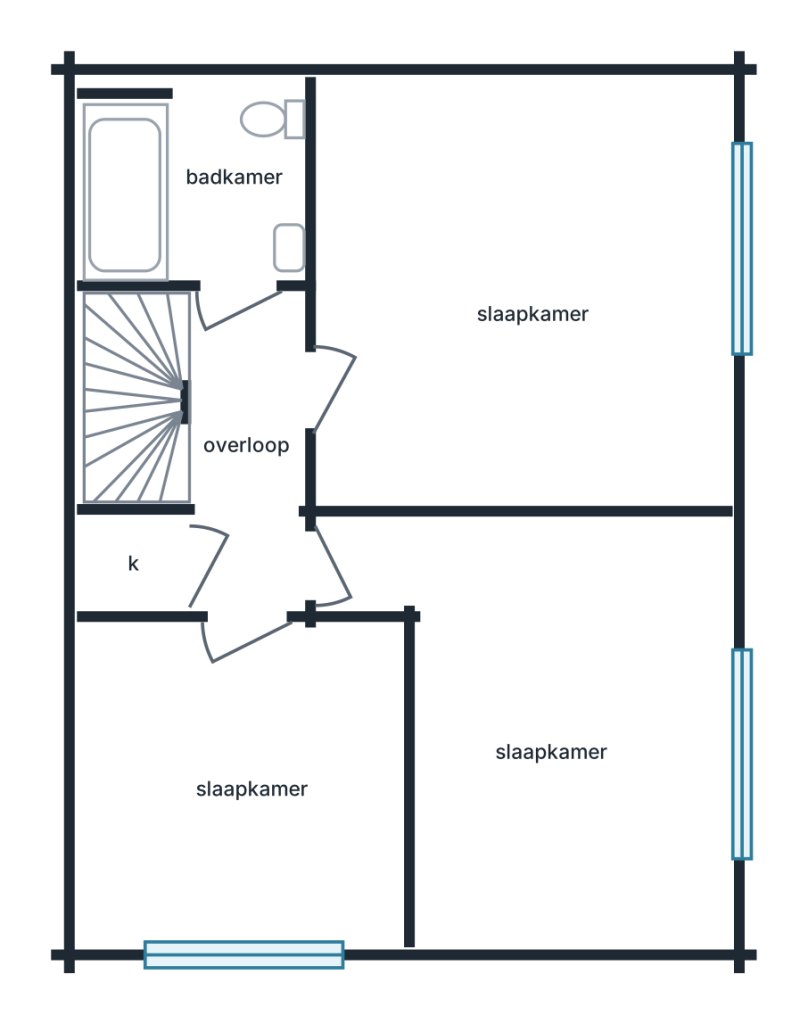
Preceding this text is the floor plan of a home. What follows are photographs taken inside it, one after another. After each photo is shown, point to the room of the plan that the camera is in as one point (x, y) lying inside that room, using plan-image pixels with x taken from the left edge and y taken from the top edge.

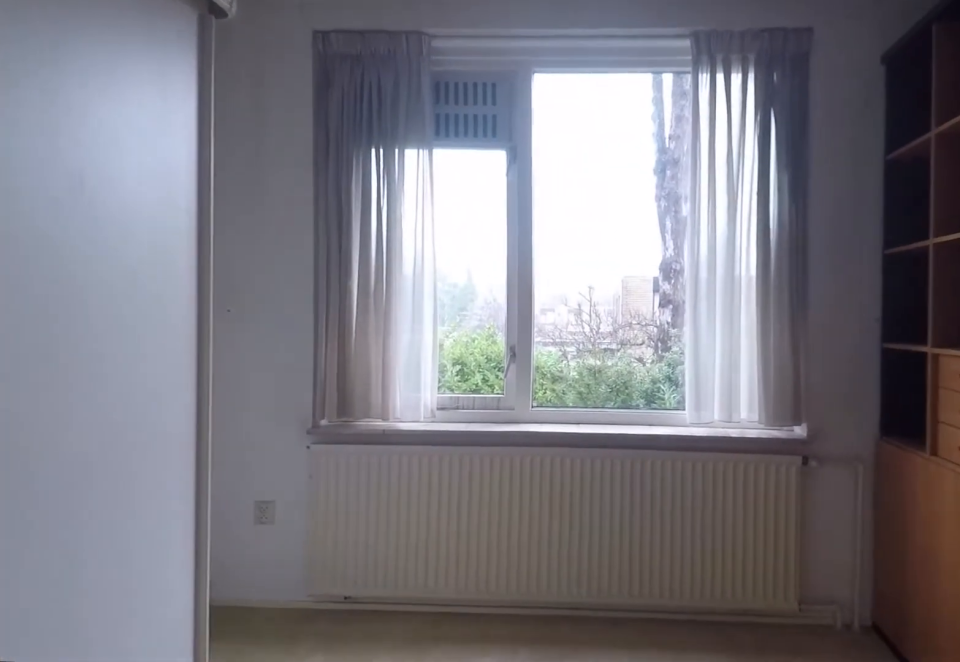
(243, 781)
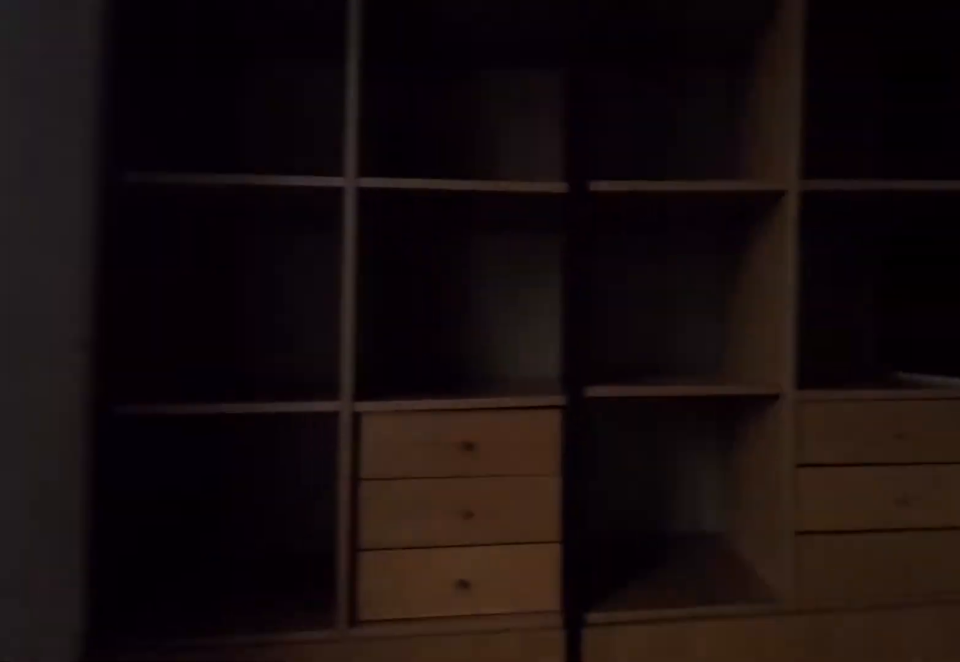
(243, 781)
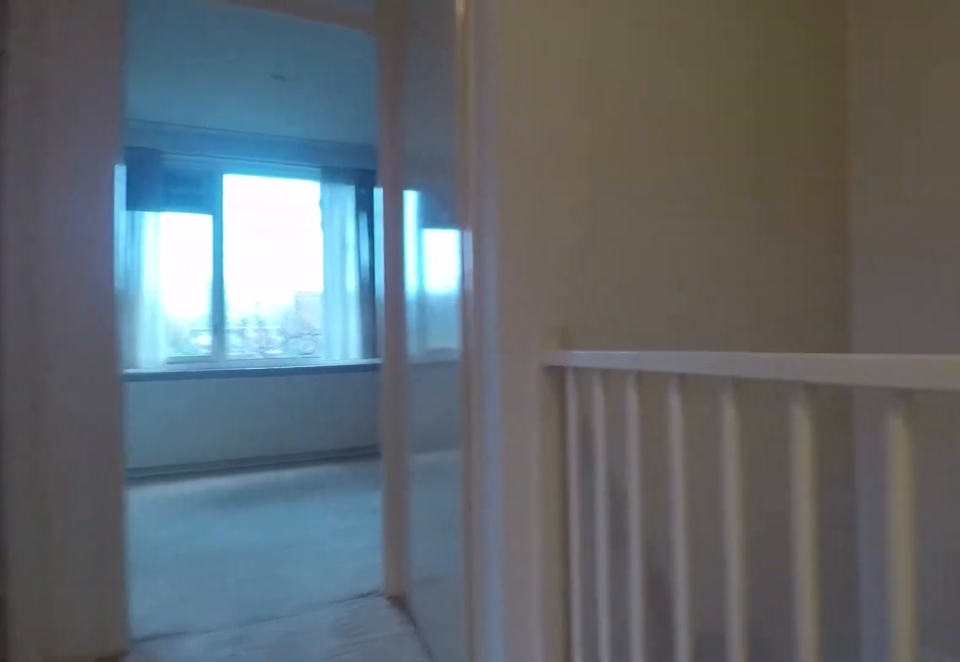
(211, 359)
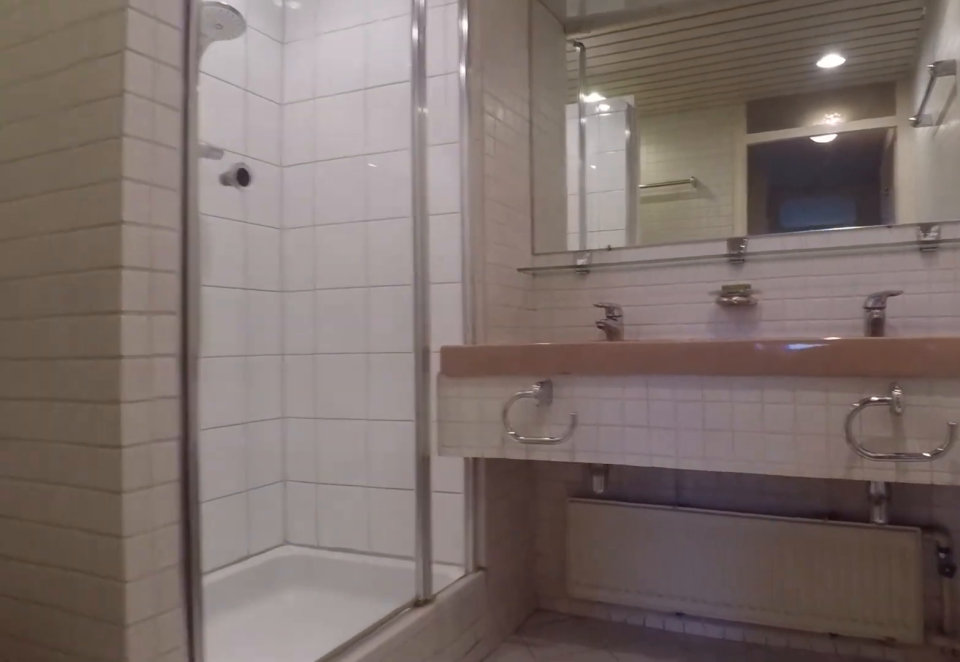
(192, 189)
